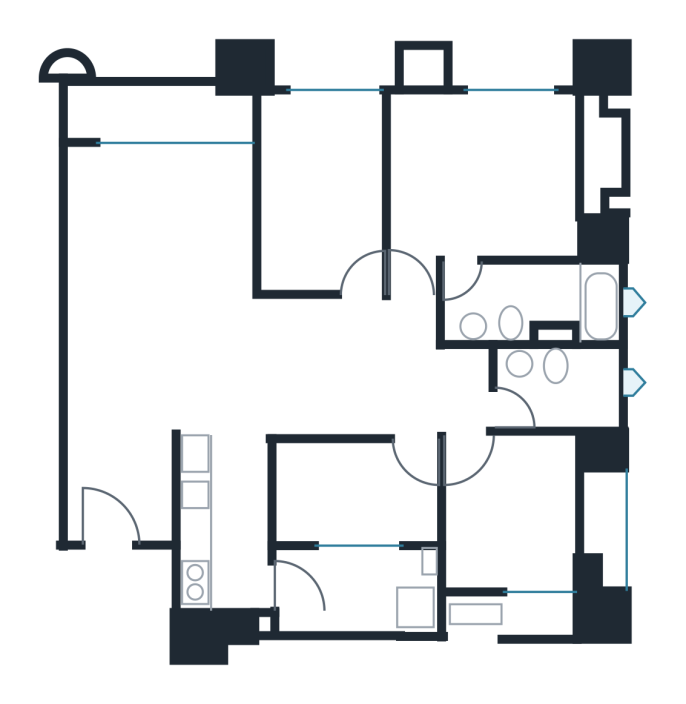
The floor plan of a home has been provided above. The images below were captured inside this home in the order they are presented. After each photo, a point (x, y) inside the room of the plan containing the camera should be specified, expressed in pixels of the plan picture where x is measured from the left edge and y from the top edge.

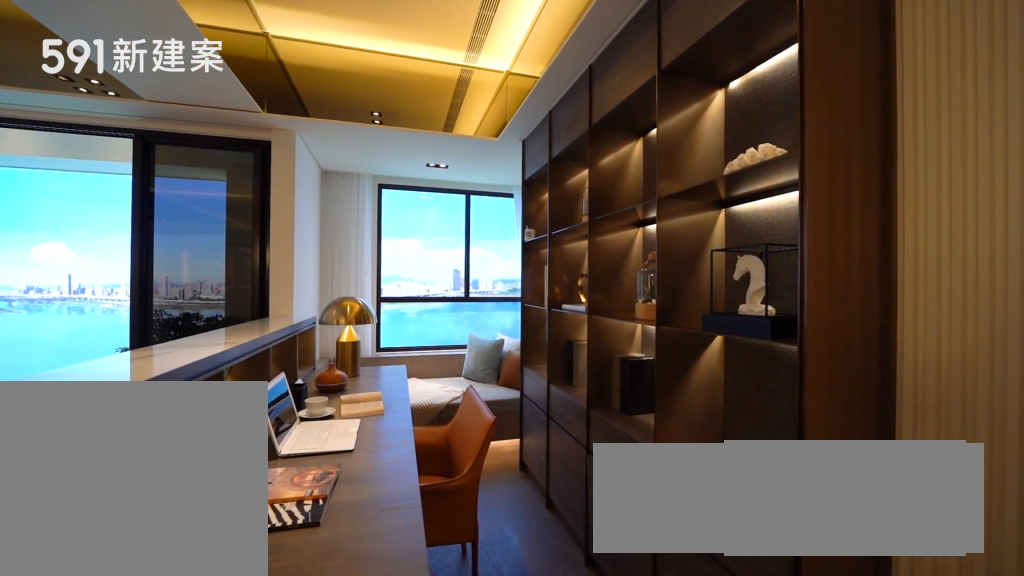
(321, 185)
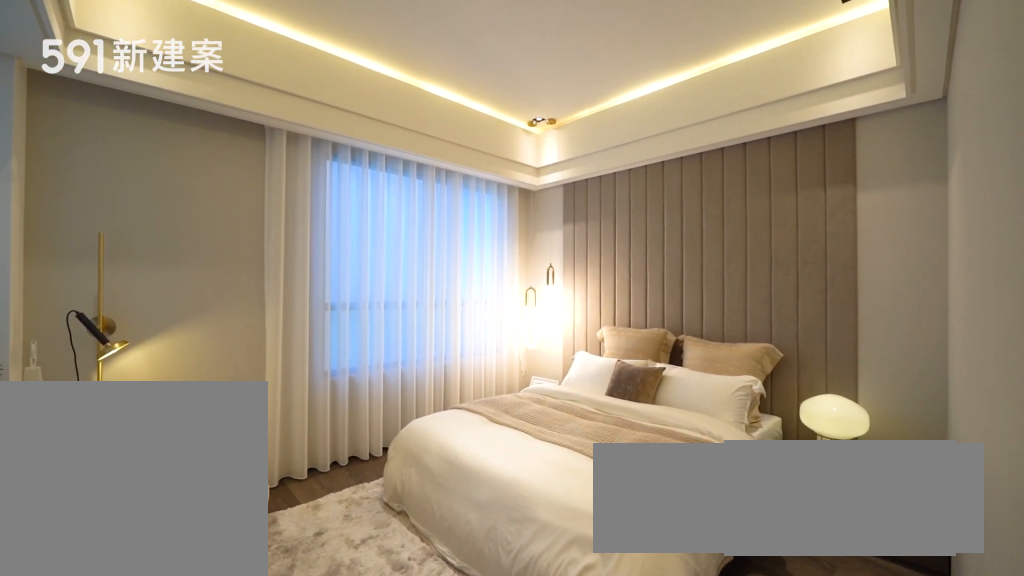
(486, 179)
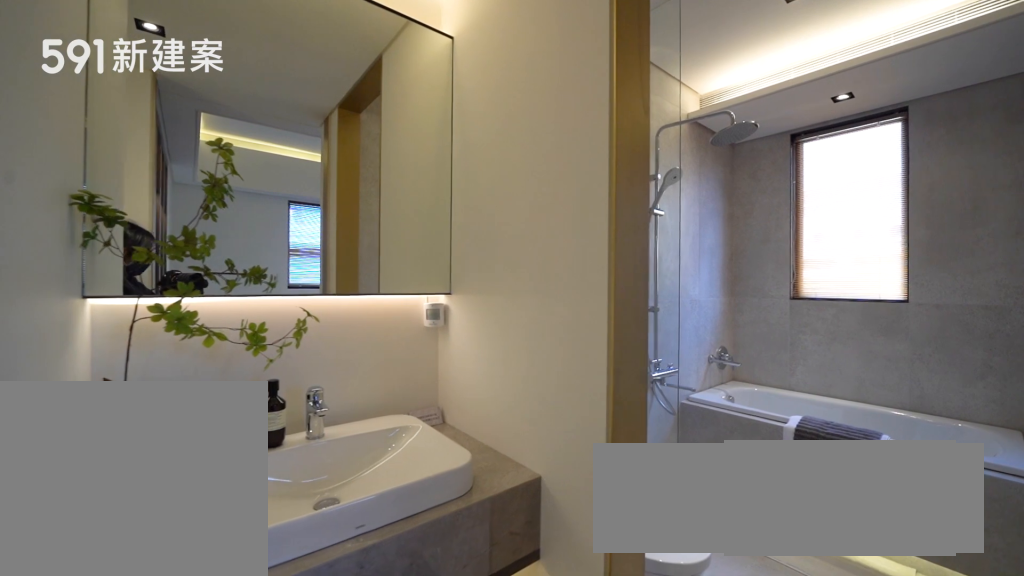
(565, 385)
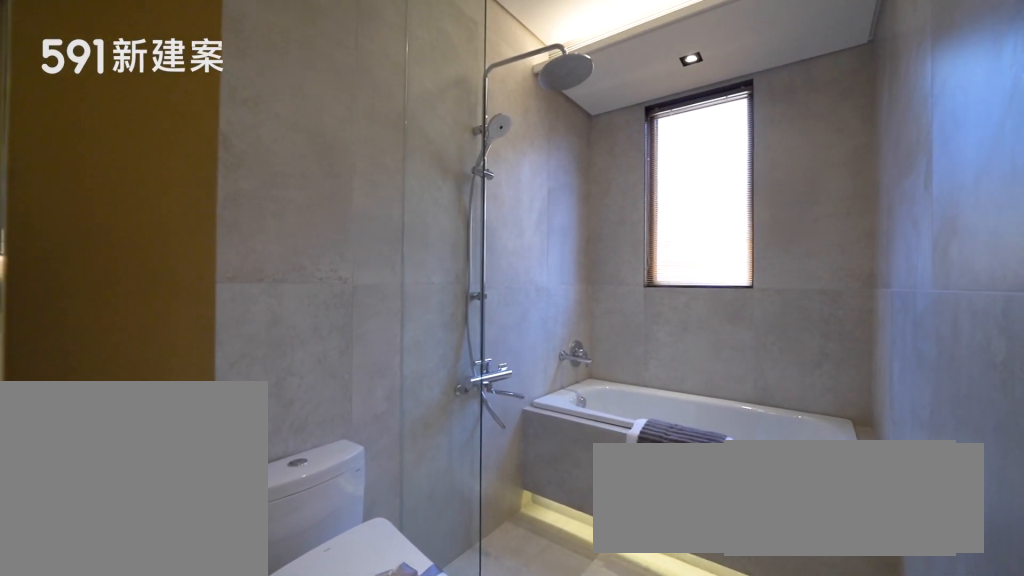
(565, 385)
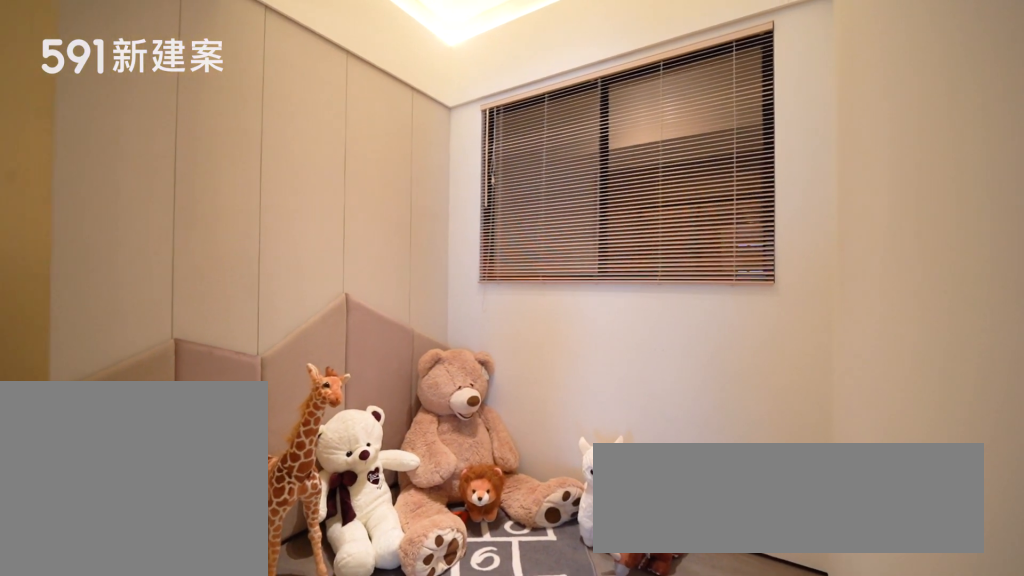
(351, 494)
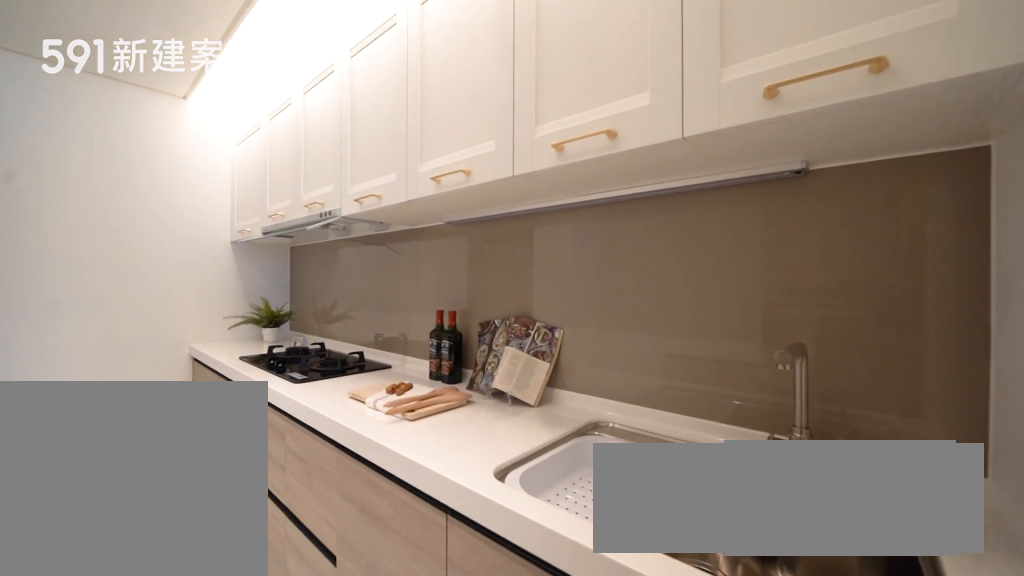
(221, 531)
